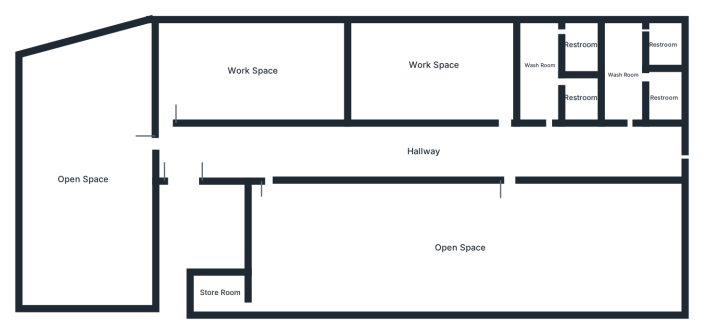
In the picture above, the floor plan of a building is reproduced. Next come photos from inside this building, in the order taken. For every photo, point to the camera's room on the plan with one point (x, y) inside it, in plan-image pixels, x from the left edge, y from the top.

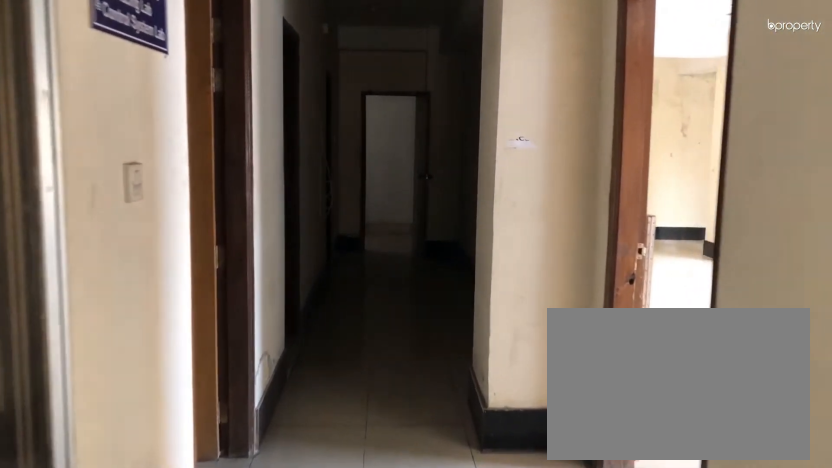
(425, 154)
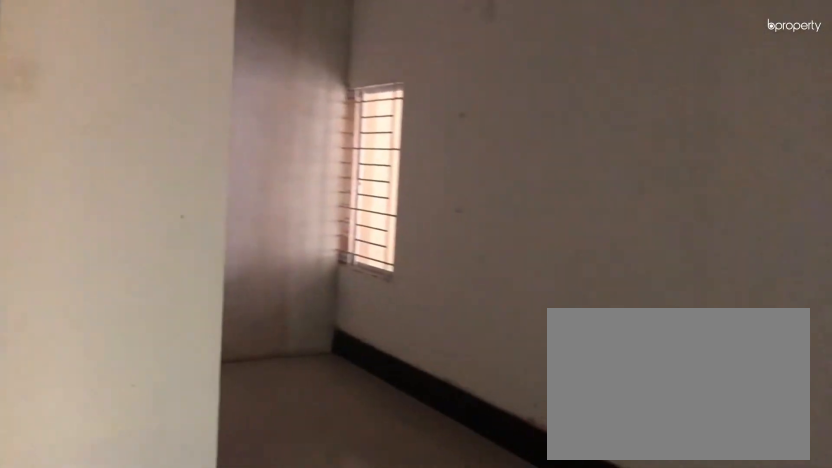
(247, 71)
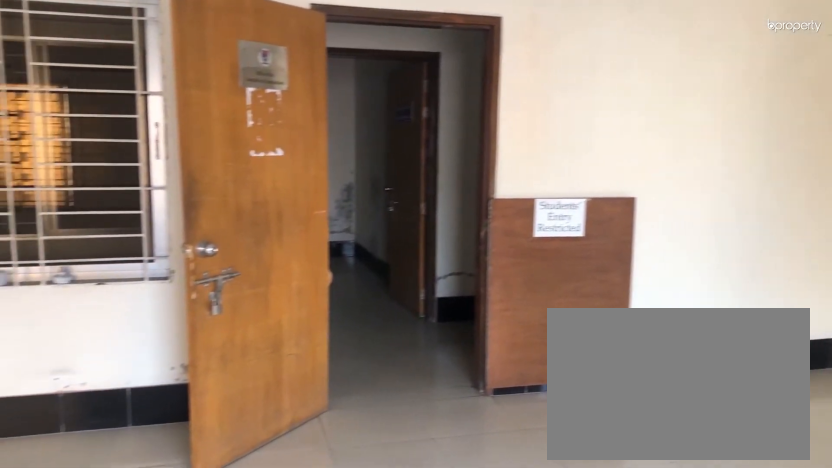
(459, 249)
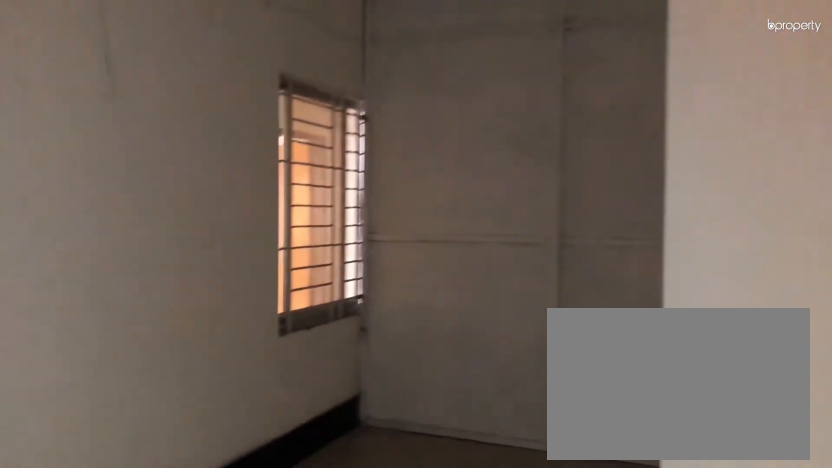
(430, 64)
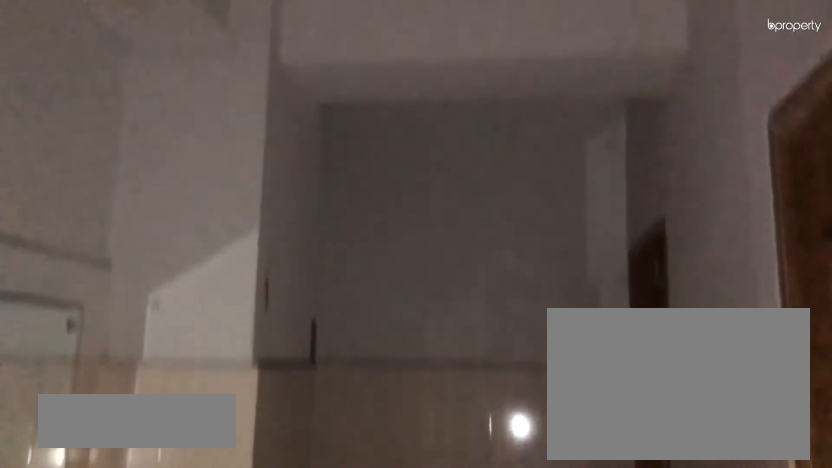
(540, 64)
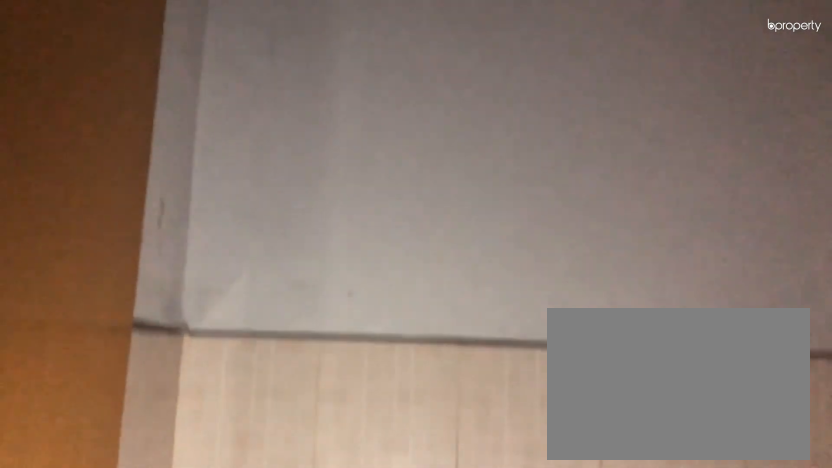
(580, 41)
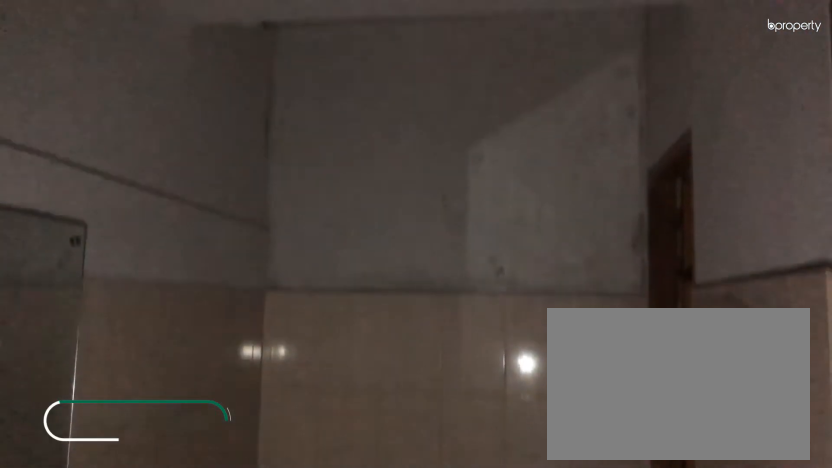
(624, 73)
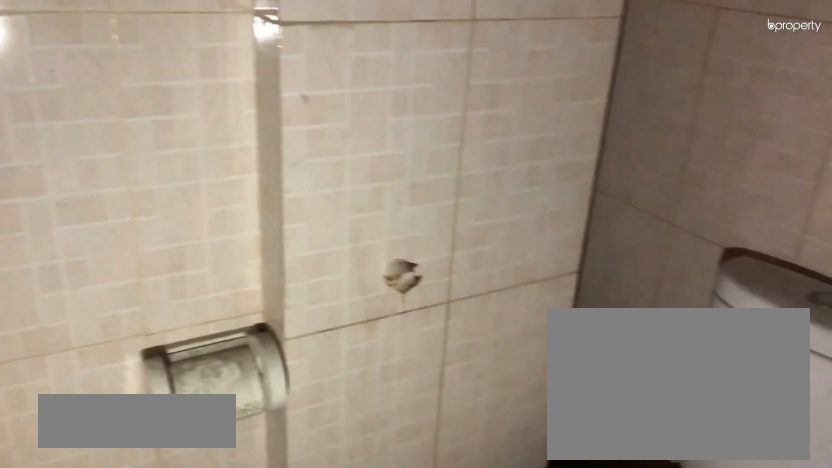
(664, 41)
